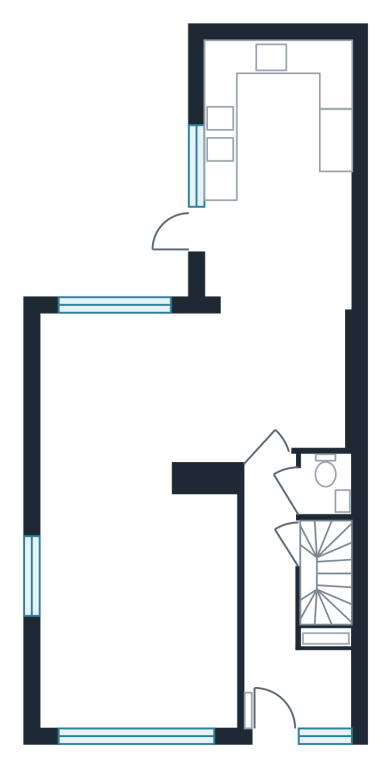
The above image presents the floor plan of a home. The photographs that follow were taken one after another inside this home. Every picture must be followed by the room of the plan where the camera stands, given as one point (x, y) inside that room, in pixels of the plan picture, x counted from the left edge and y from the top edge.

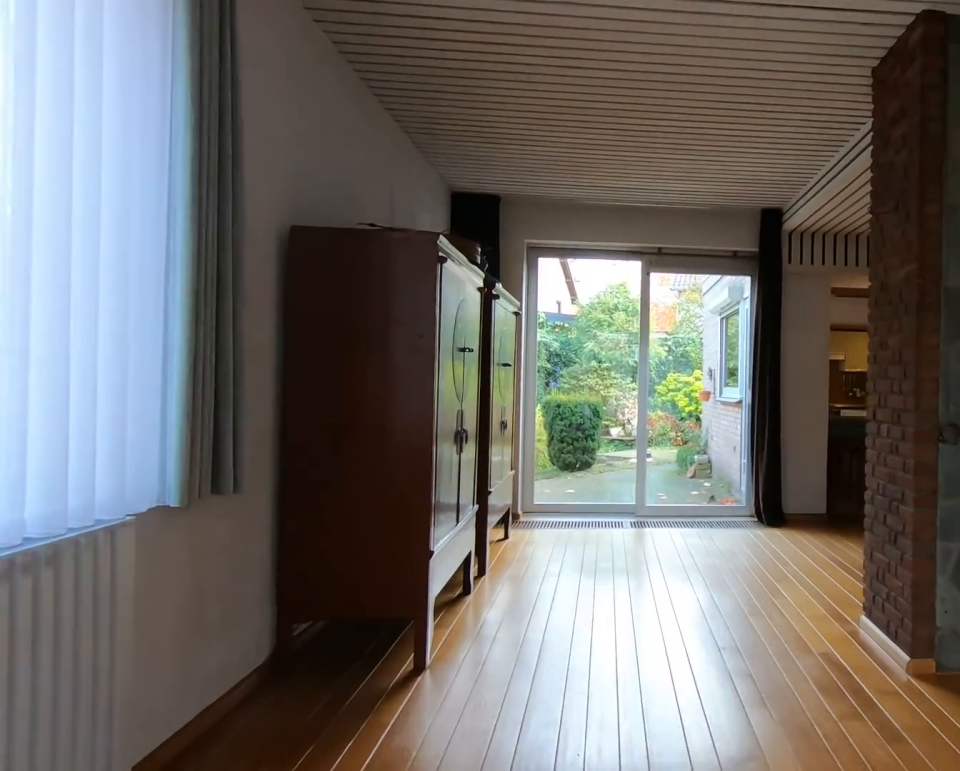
(137, 606)
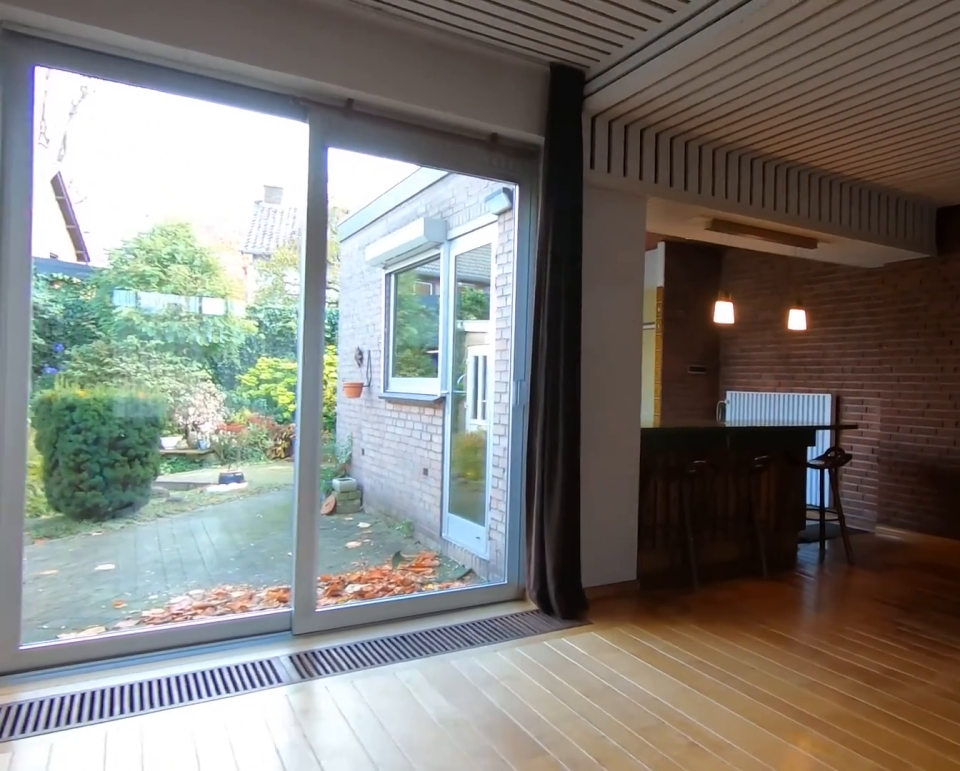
(188, 388)
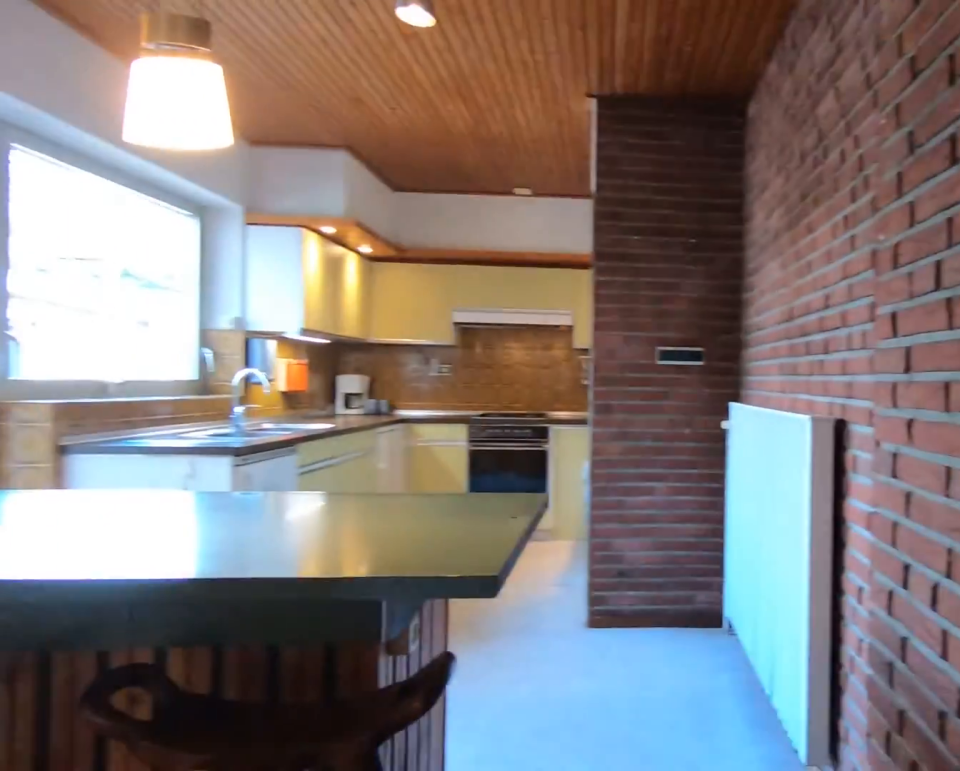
(188, 388)
